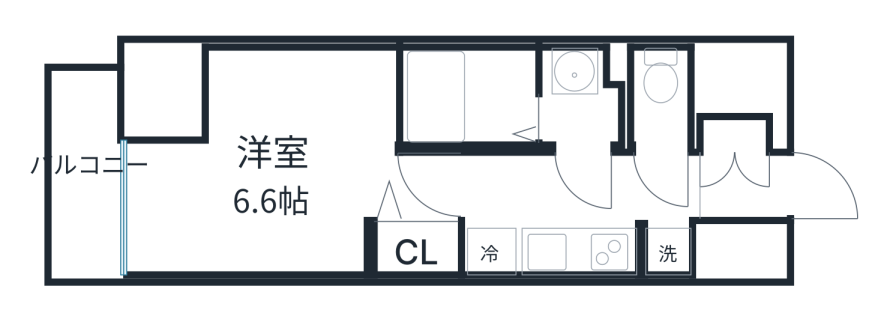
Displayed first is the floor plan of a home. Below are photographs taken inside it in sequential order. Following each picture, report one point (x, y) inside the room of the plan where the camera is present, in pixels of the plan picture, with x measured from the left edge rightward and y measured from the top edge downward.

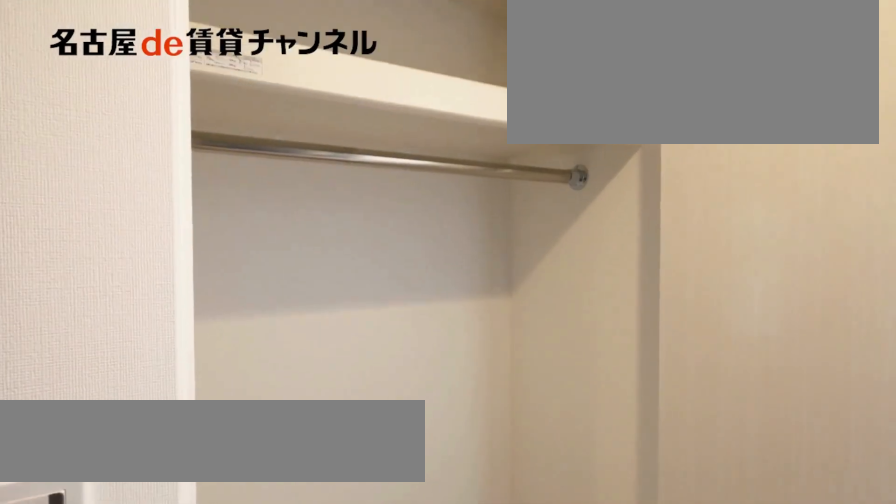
(414, 248)
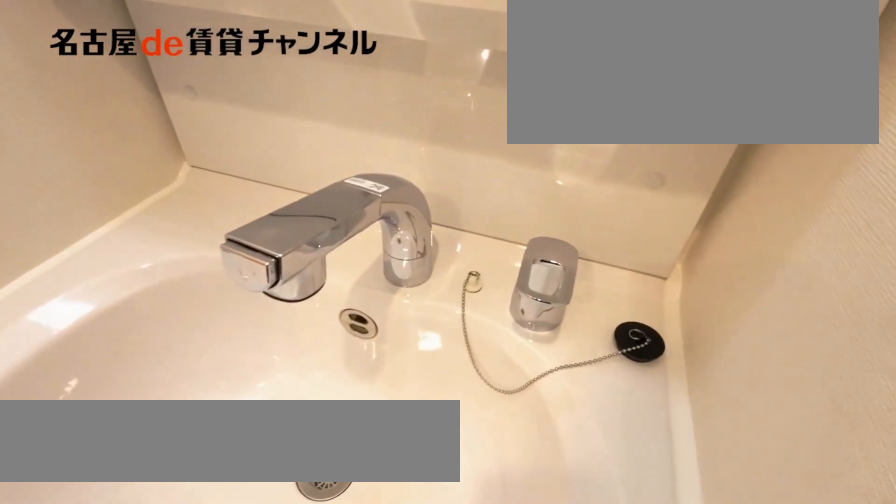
(583, 98)
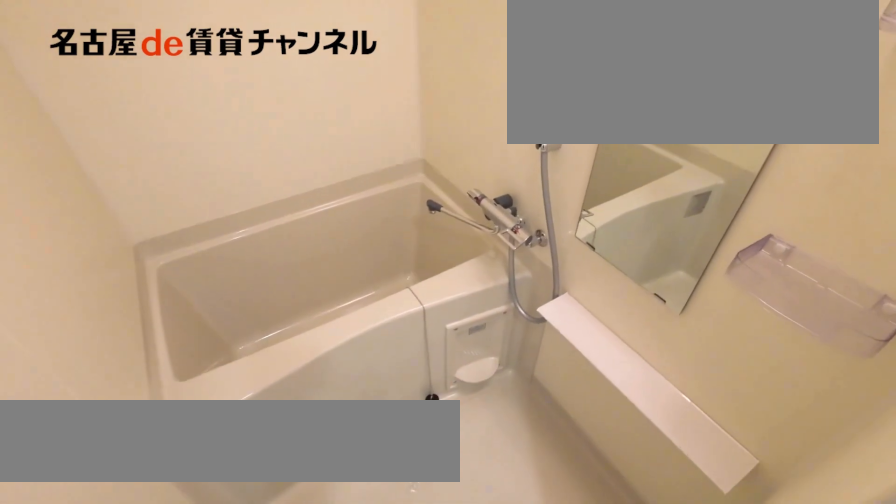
(469, 97)
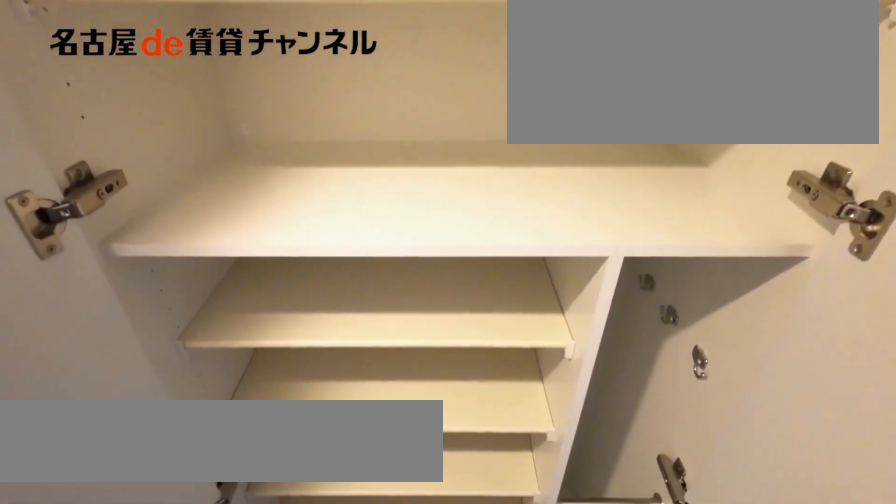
(741, 133)
